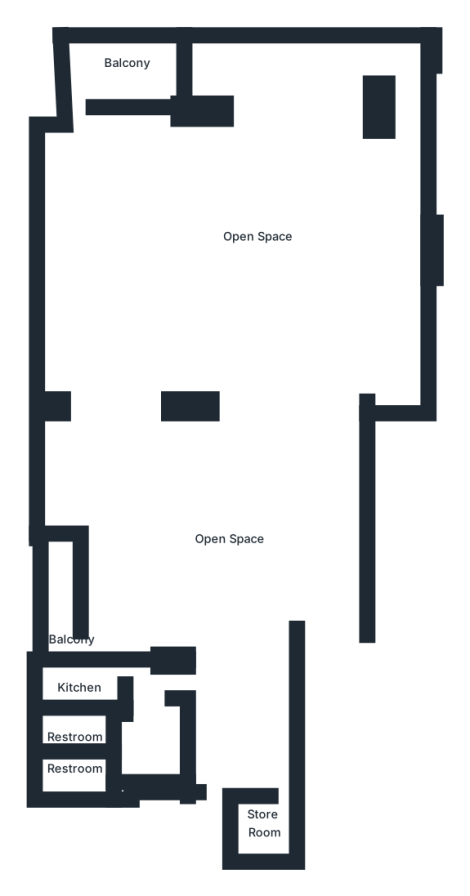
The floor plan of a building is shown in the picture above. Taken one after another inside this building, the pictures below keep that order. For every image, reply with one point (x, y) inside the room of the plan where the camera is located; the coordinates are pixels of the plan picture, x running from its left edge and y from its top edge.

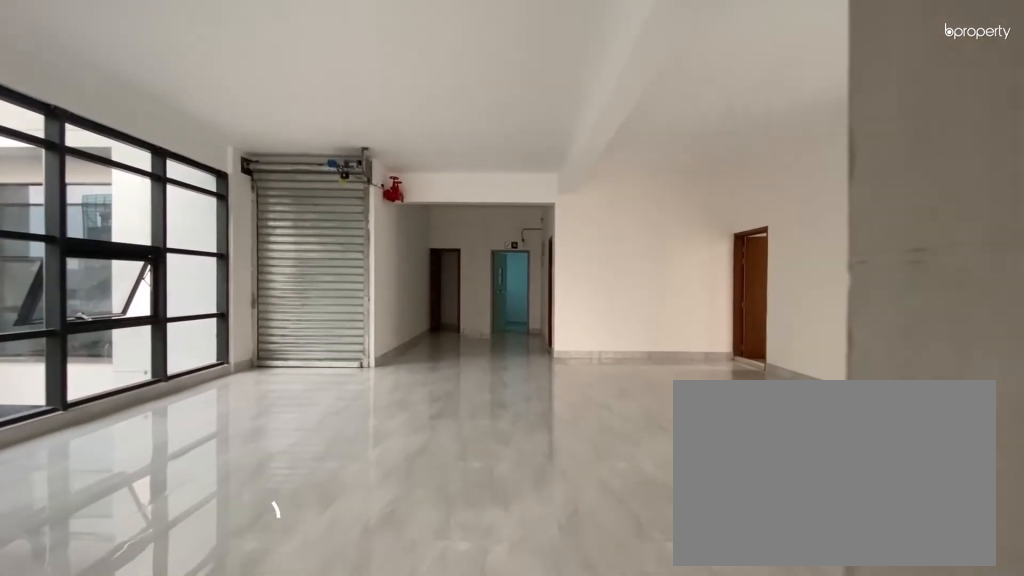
(209, 506)
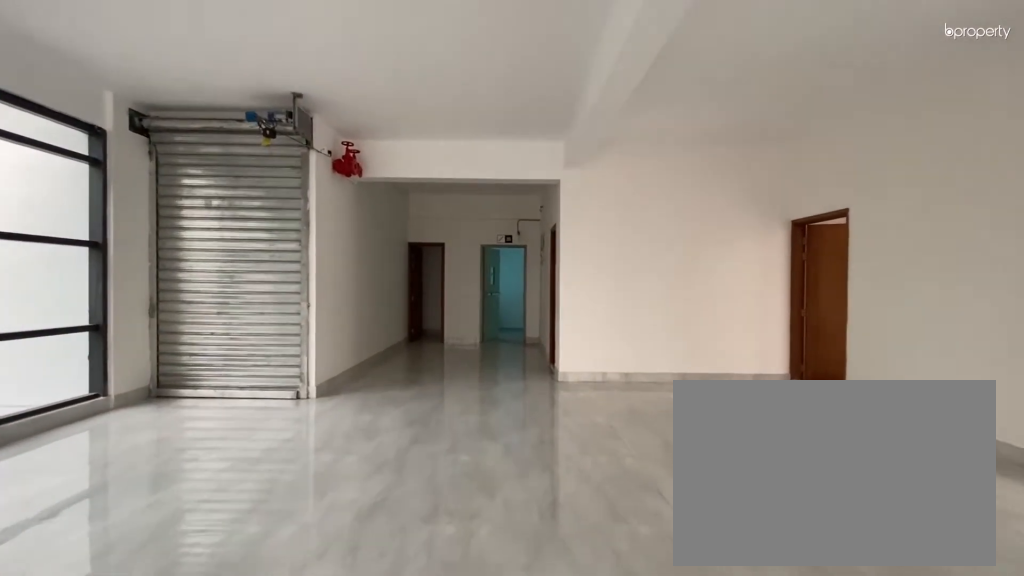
(209, 506)
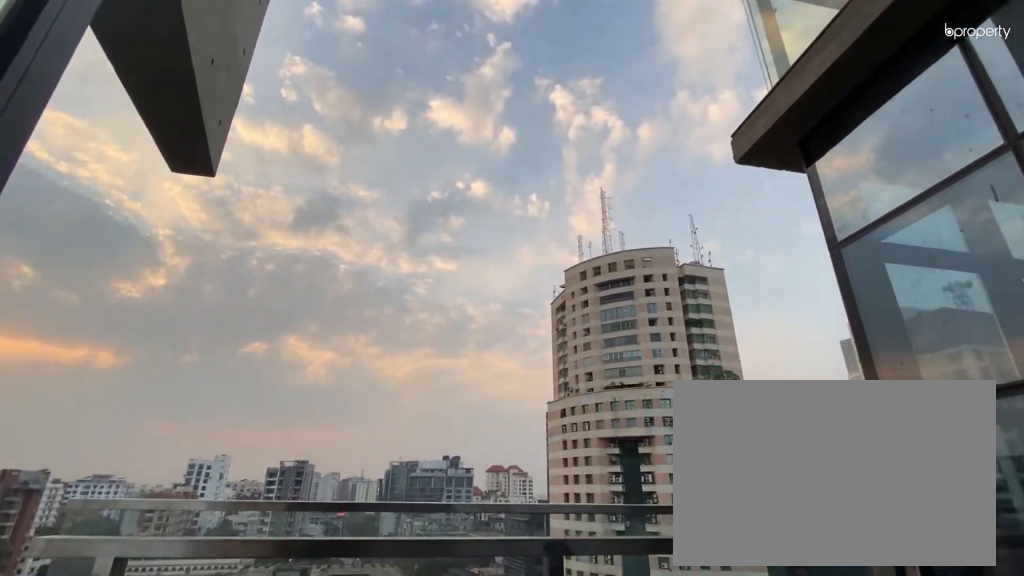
(111, 71)
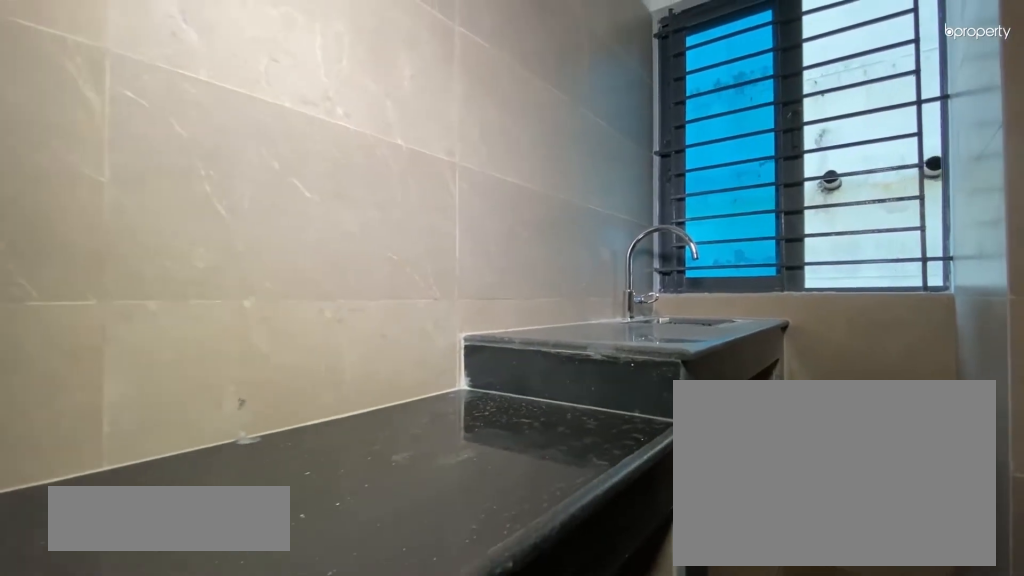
(94, 676)
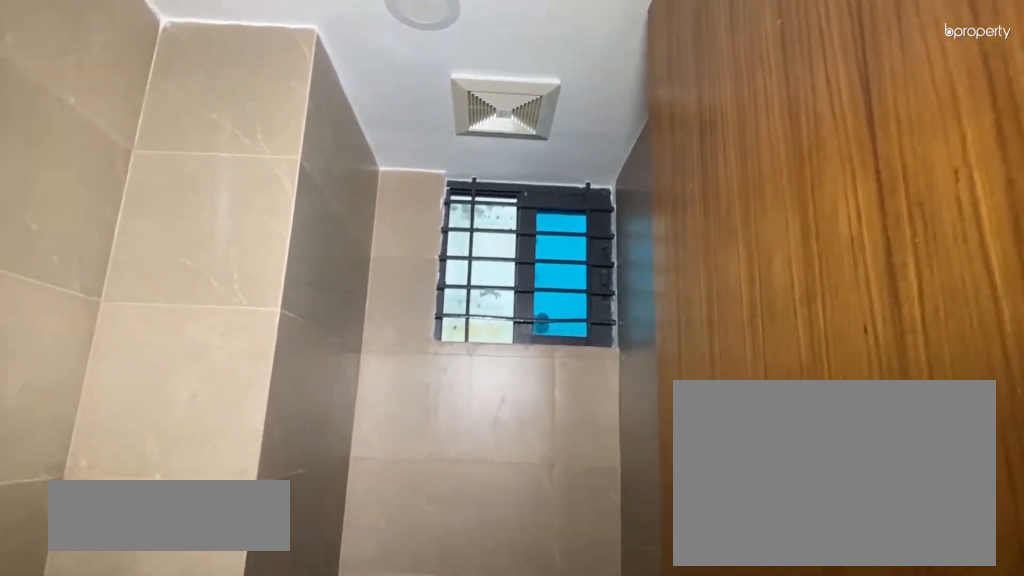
(74, 774)
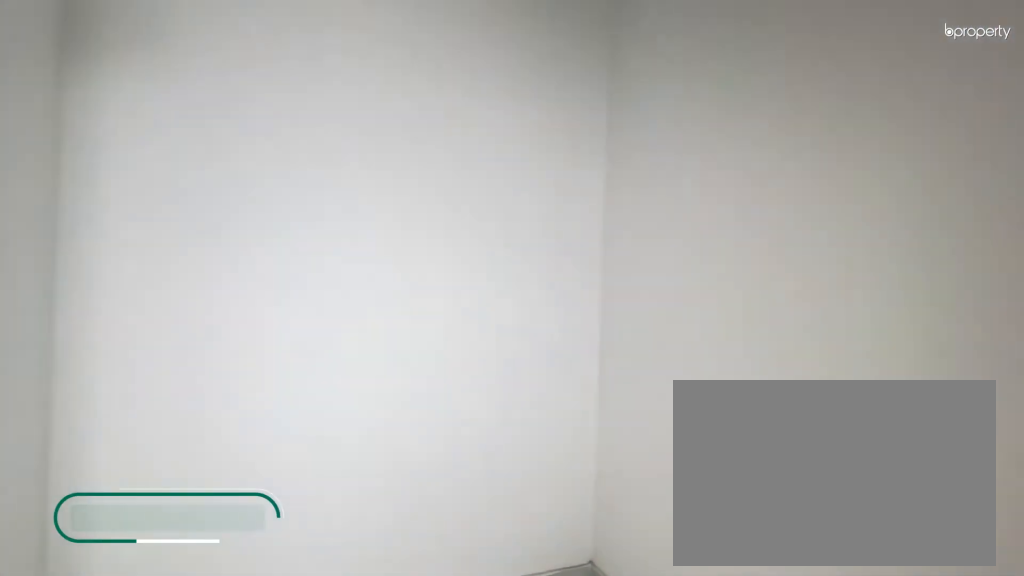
(268, 822)
